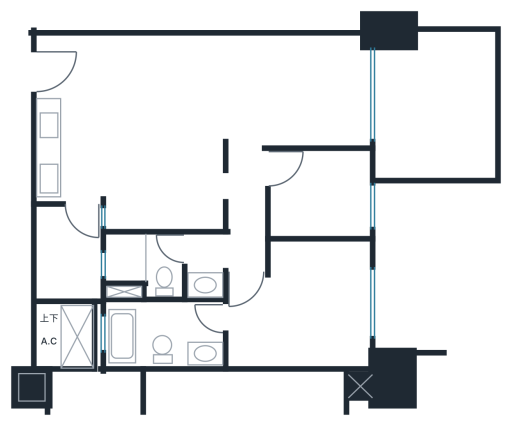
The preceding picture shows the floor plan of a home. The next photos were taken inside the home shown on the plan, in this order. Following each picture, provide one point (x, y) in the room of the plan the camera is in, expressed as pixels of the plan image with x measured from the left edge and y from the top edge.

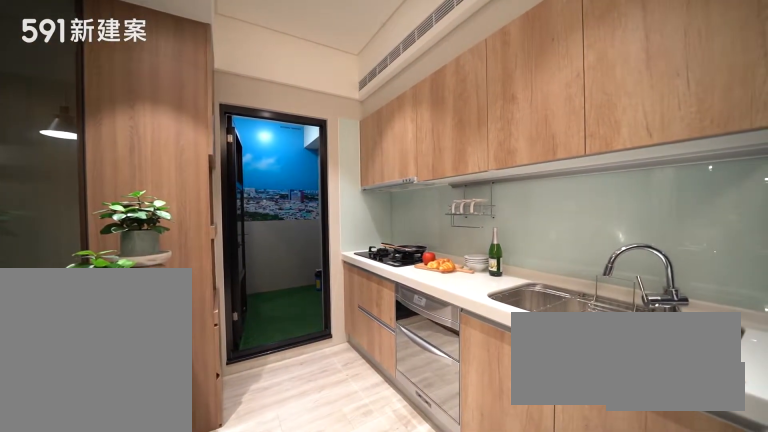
(66, 151)
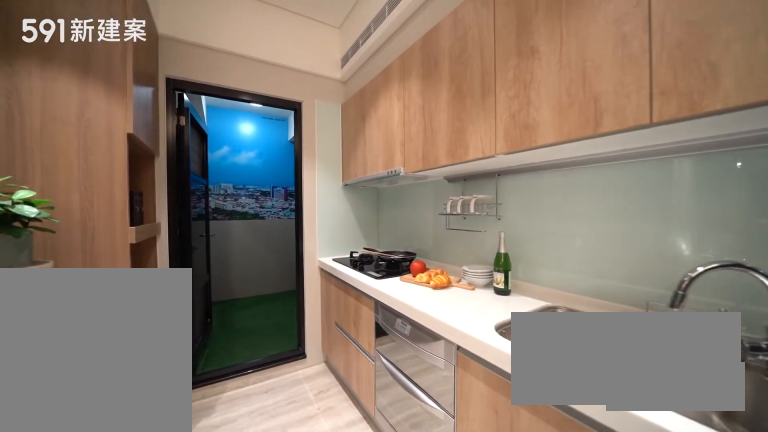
(66, 151)
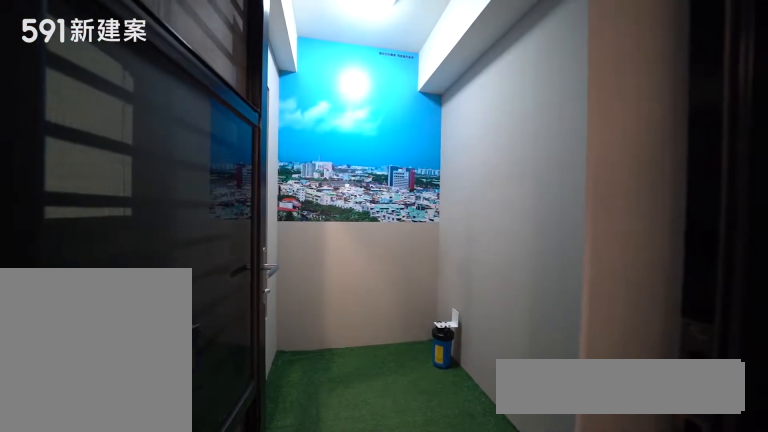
(64, 255)
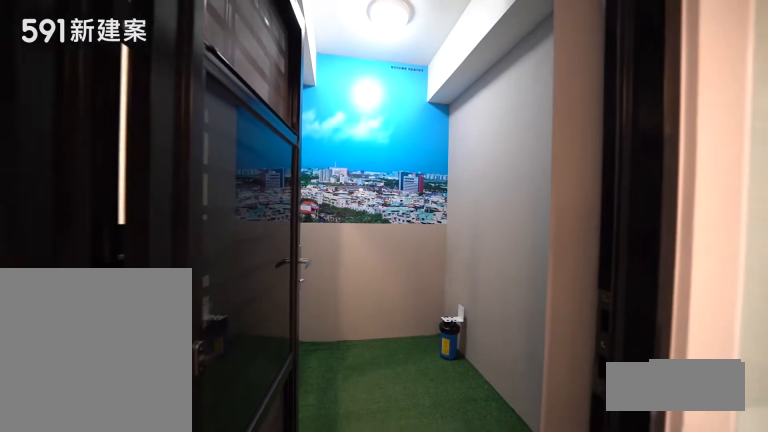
(64, 255)
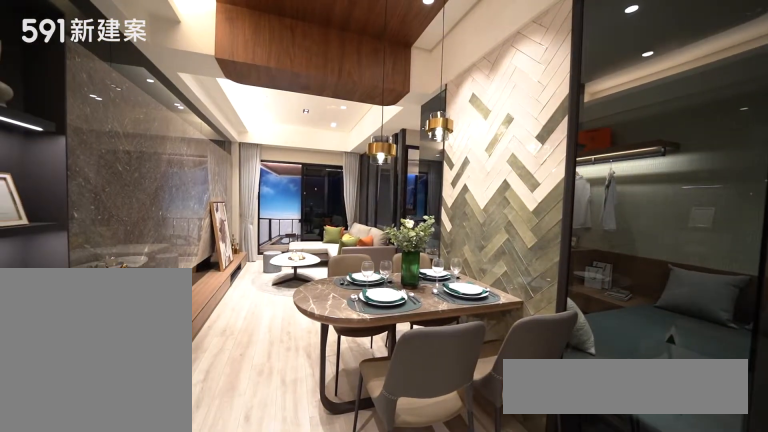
(168, 89)
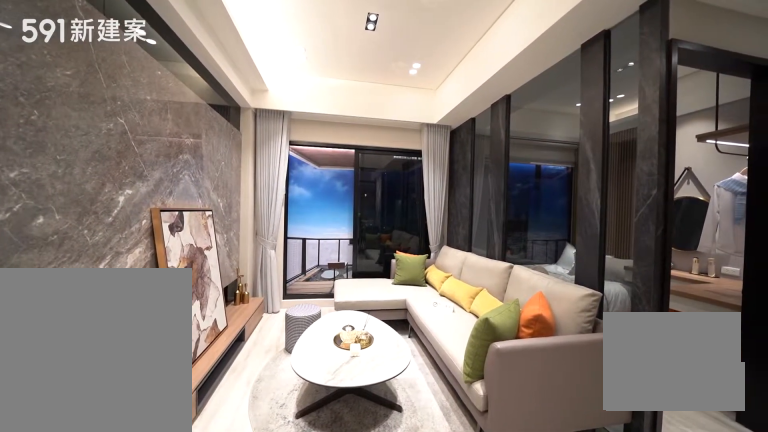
(304, 91)
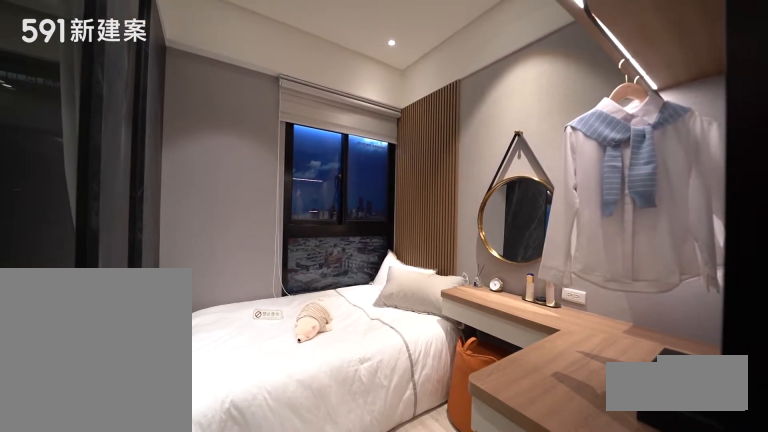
(324, 196)
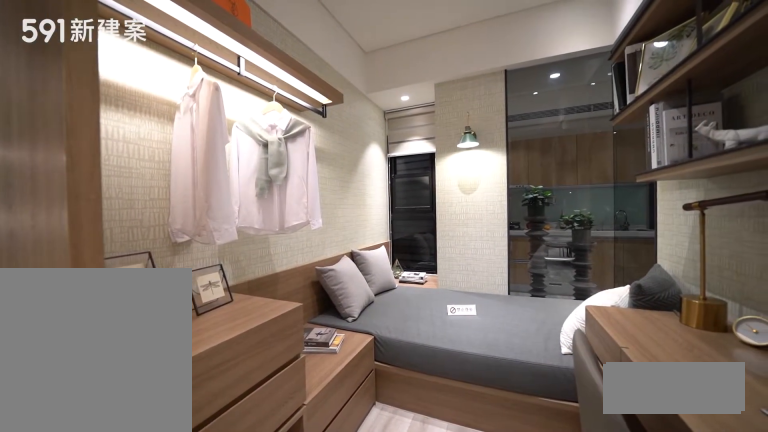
(160, 187)
